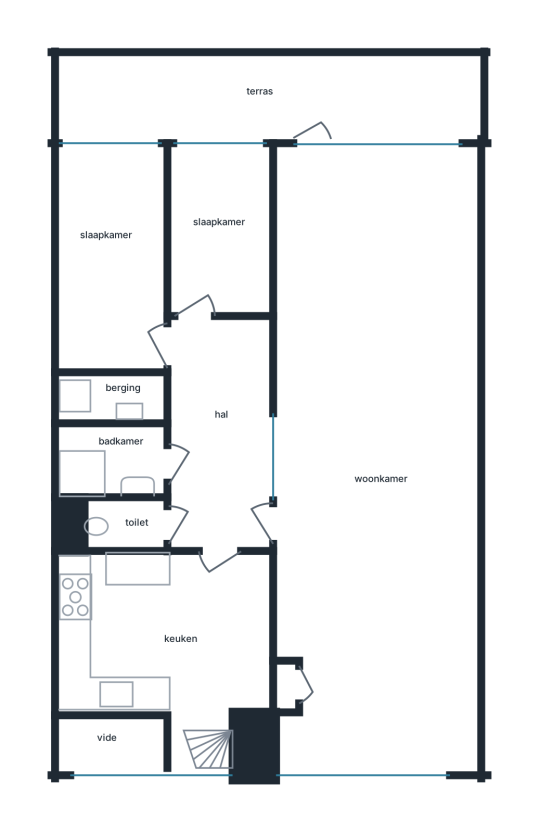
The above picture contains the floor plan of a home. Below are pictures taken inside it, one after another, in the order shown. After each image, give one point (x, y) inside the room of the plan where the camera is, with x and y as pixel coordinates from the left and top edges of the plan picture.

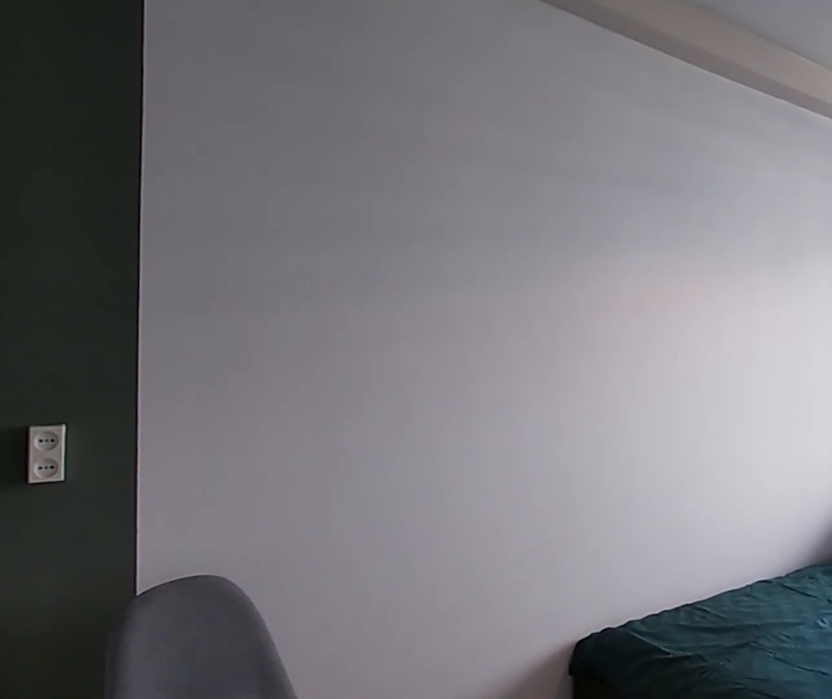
(114, 260)
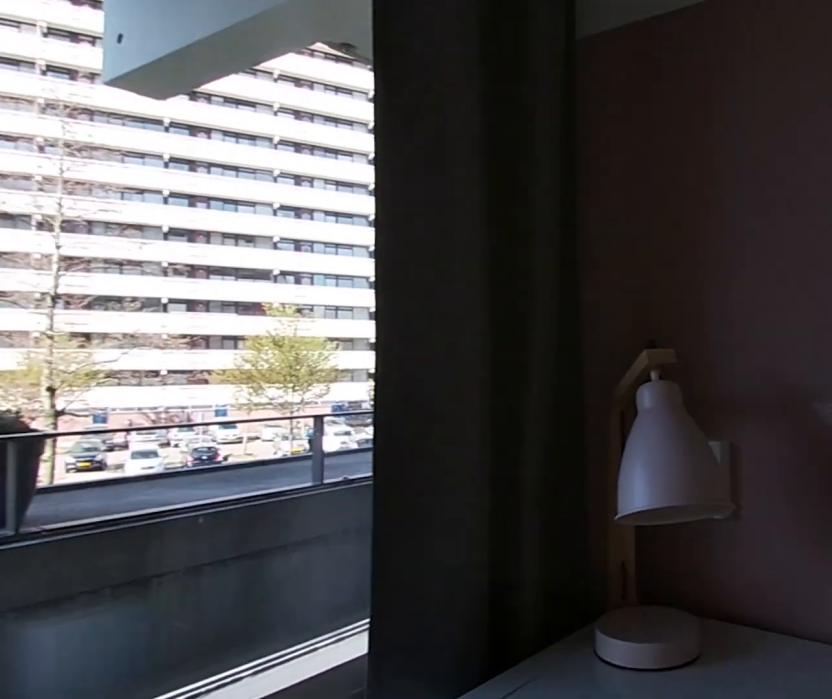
(219, 232)
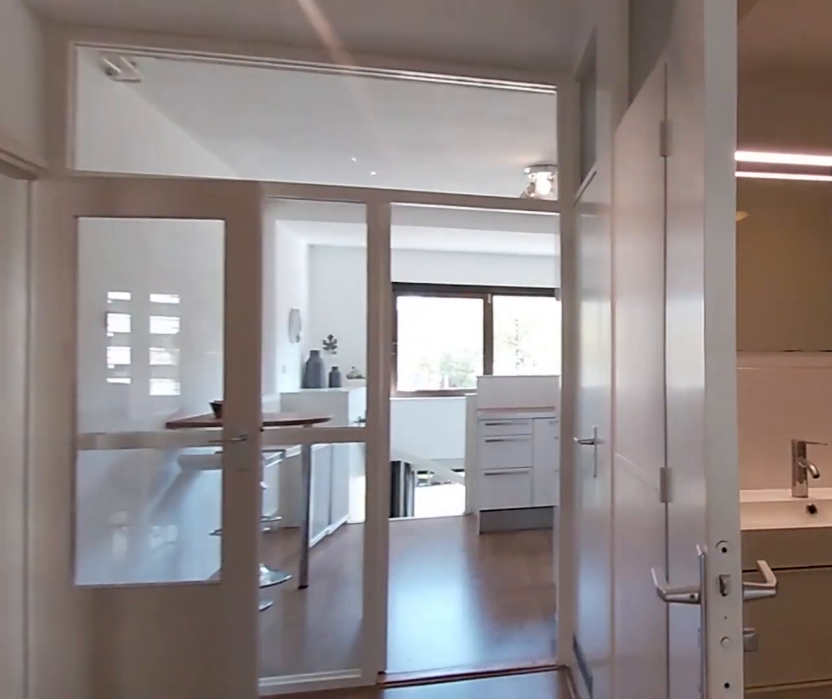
(220, 433)
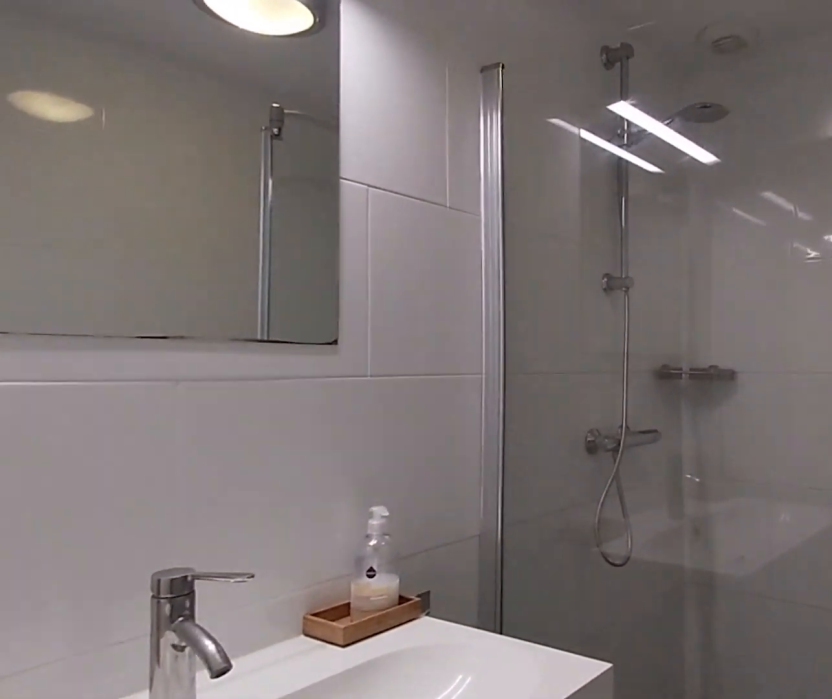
(115, 461)
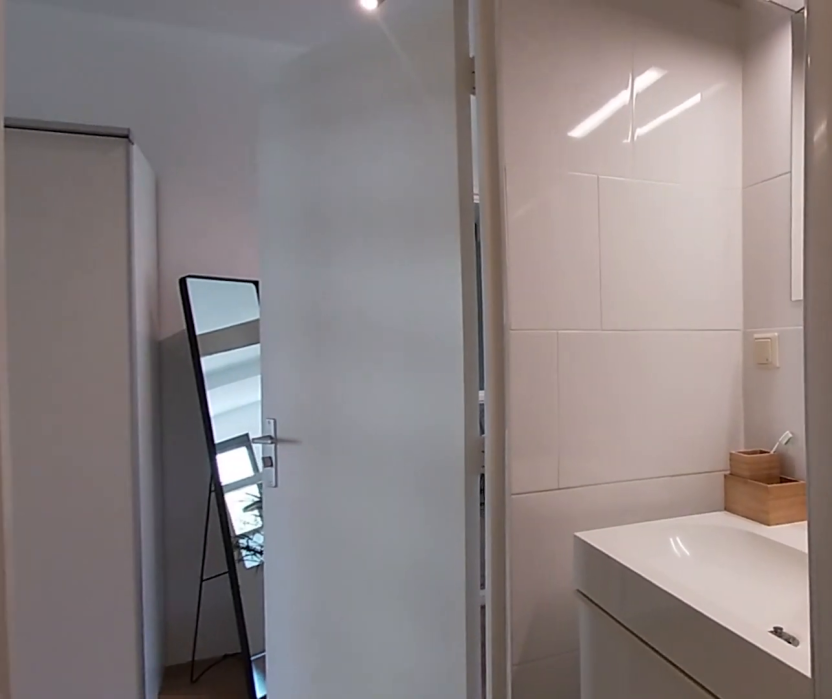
(115, 461)
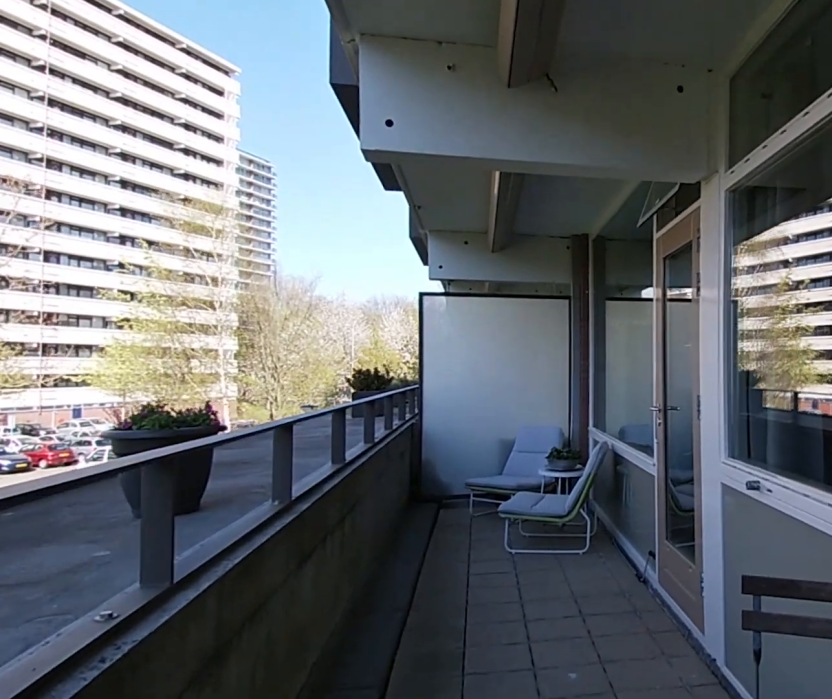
(270, 96)
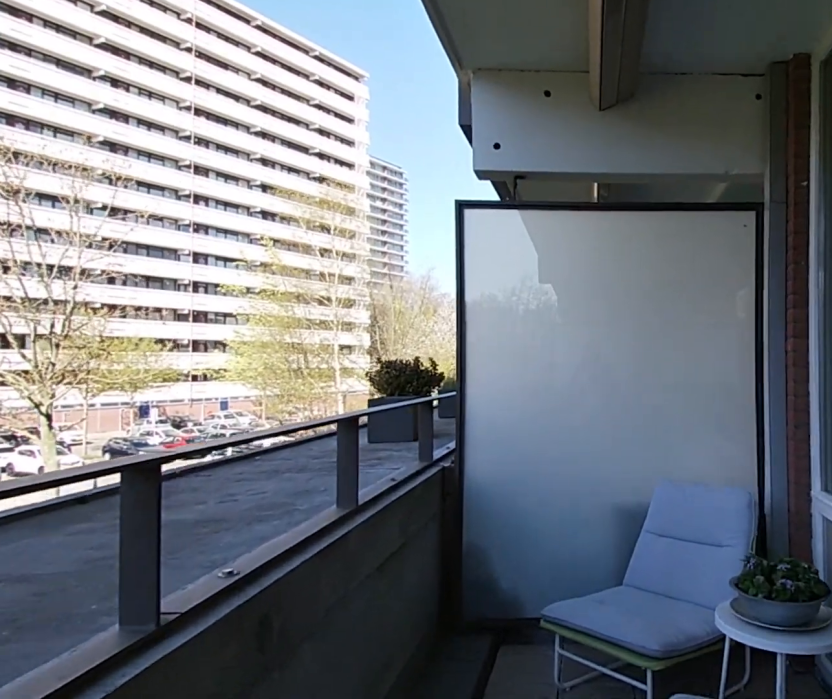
(270, 96)
